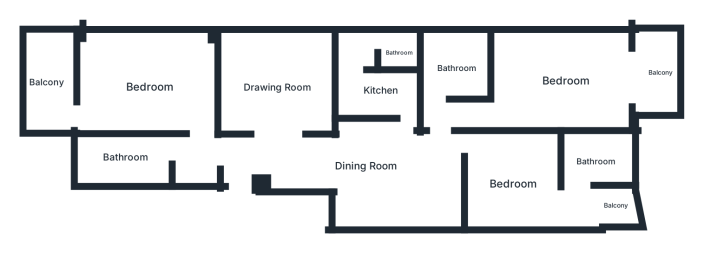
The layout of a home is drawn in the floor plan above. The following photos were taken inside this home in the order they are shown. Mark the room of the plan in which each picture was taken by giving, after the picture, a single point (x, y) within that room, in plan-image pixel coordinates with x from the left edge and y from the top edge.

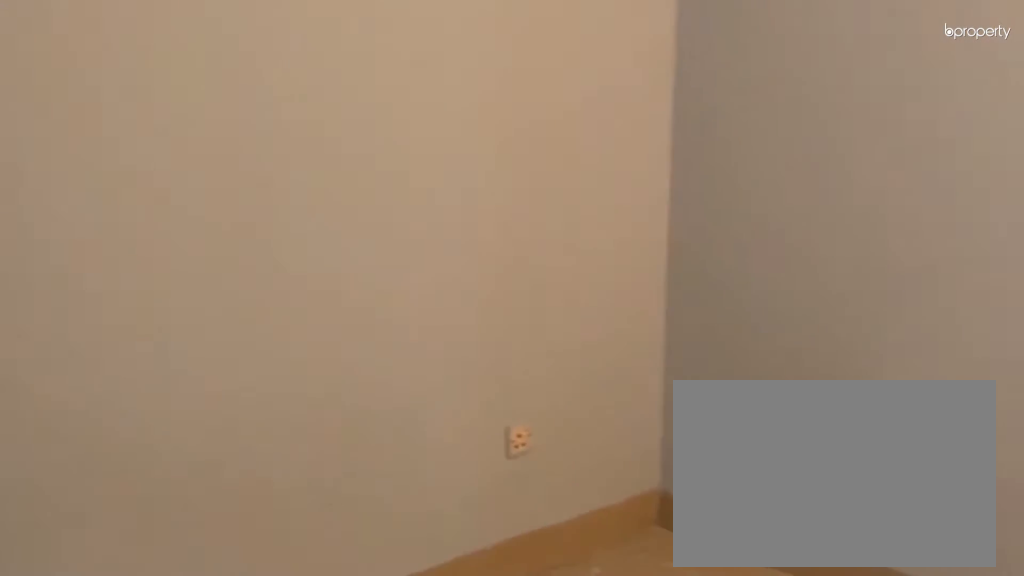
(365, 166)
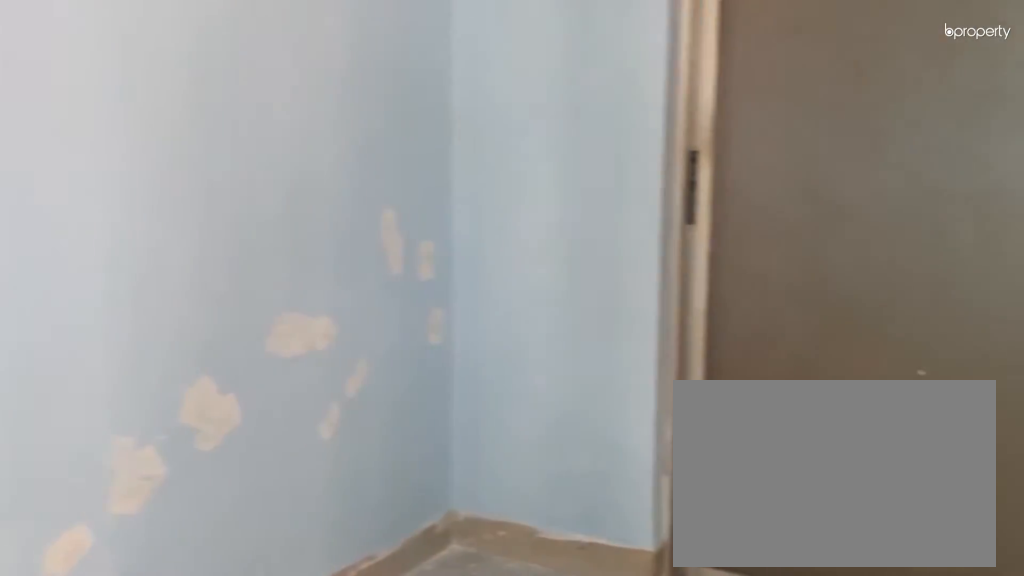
(278, 84)
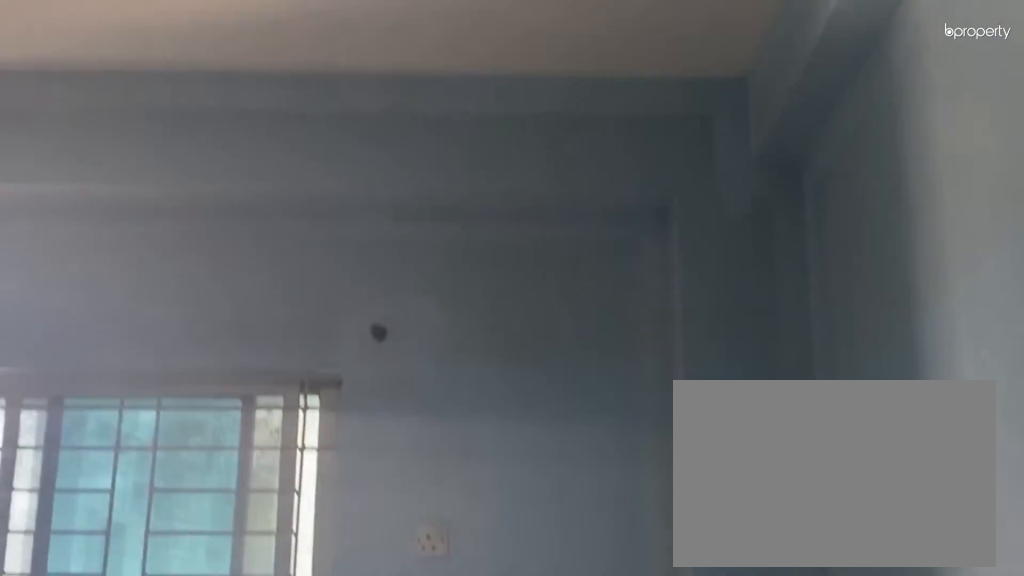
(149, 86)
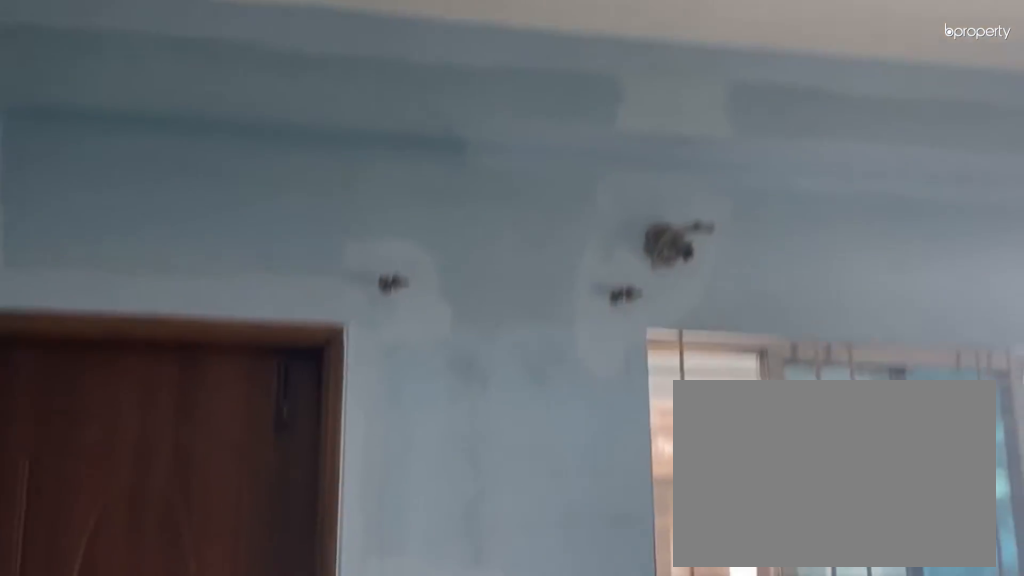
(149, 86)
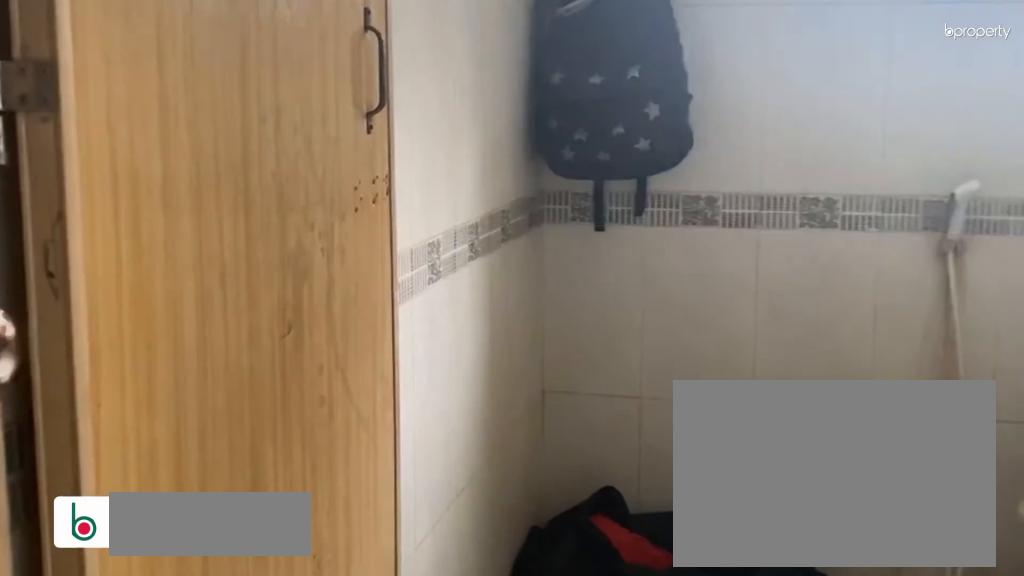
(457, 68)
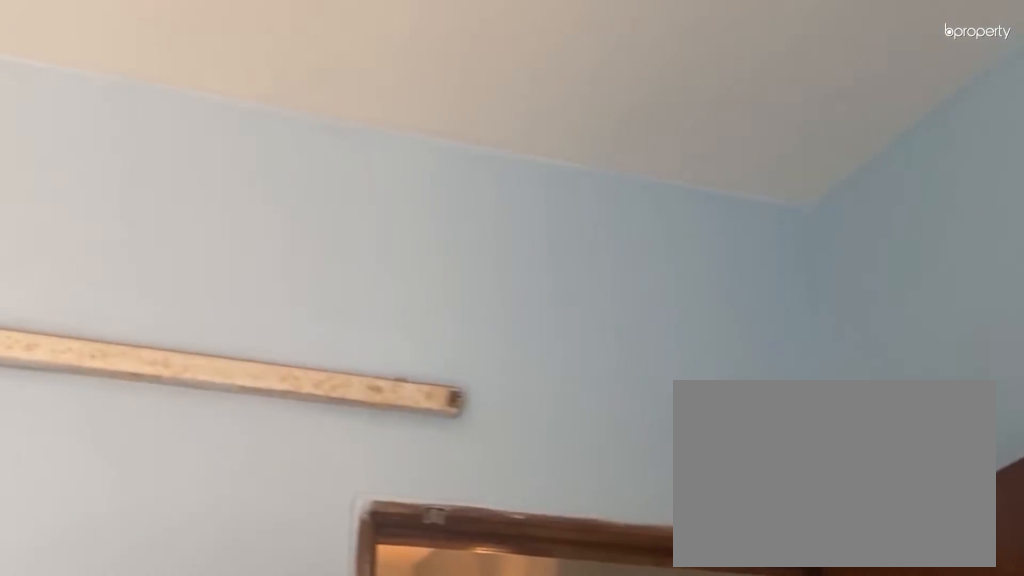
(514, 184)
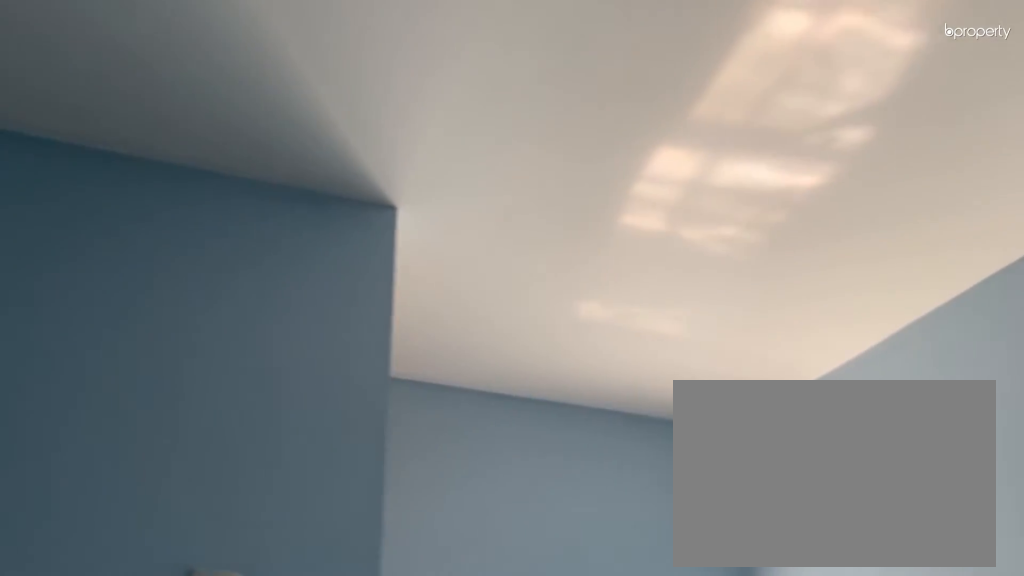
(514, 185)
